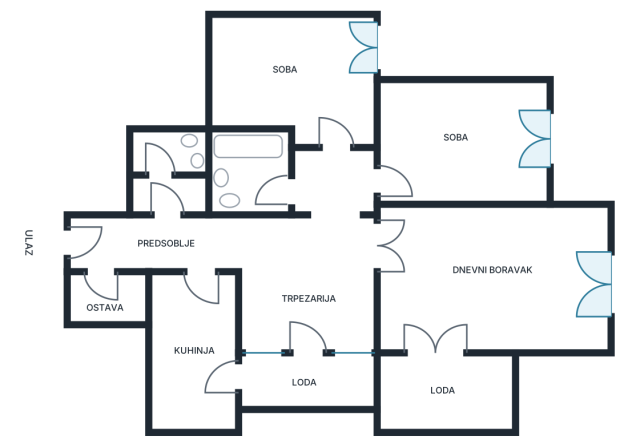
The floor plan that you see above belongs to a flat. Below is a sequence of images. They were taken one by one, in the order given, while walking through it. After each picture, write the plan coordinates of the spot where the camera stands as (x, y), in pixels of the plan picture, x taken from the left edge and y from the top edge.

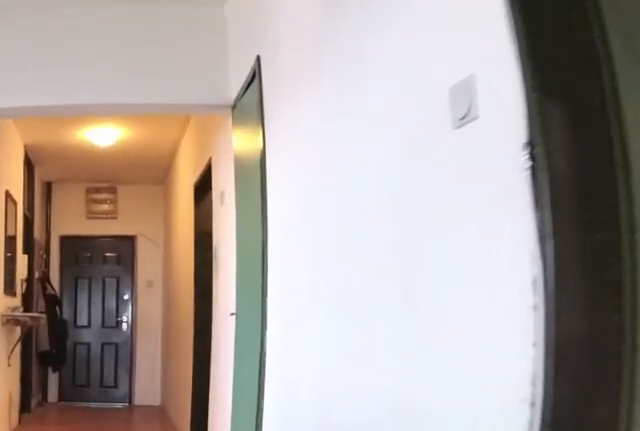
(369, 255)
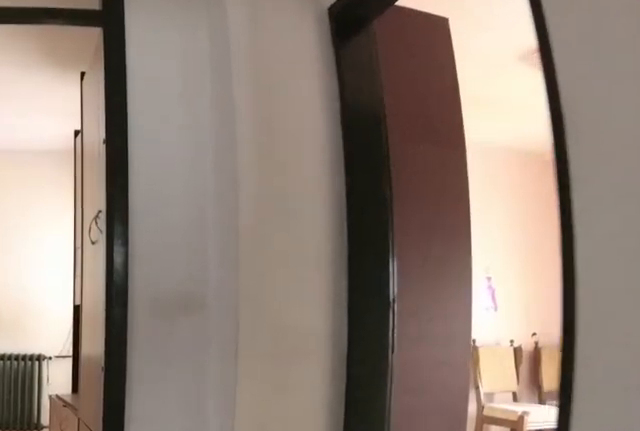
(336, 248)
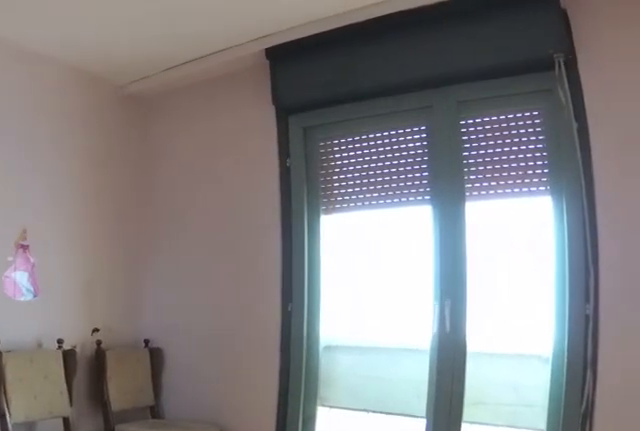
(385, 197)
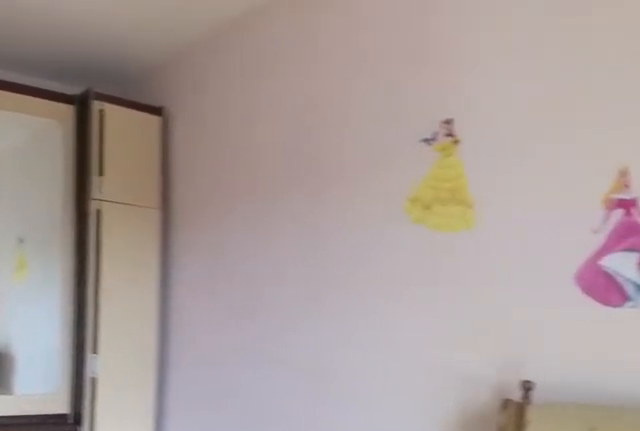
(556, 163)
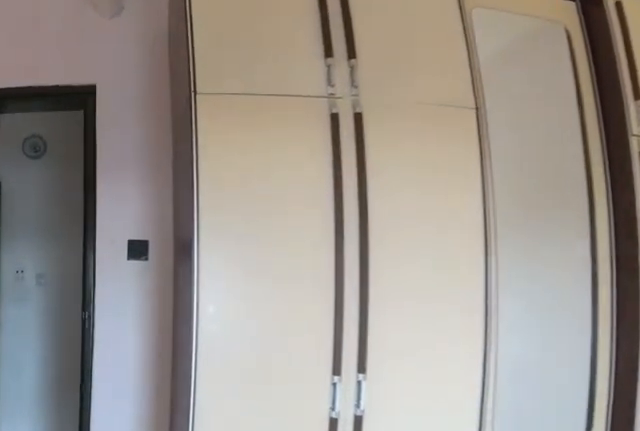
(518, 159)
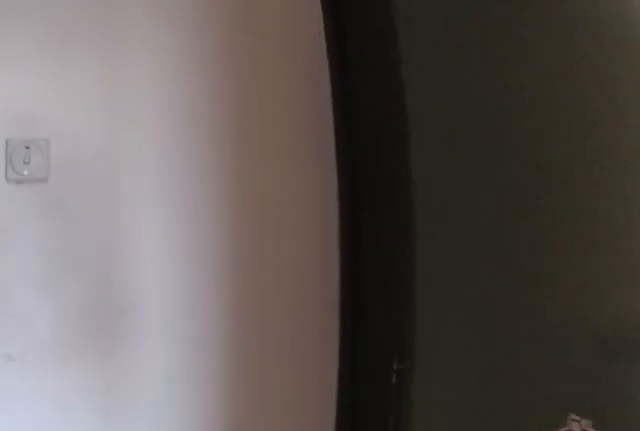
(378, 177)
